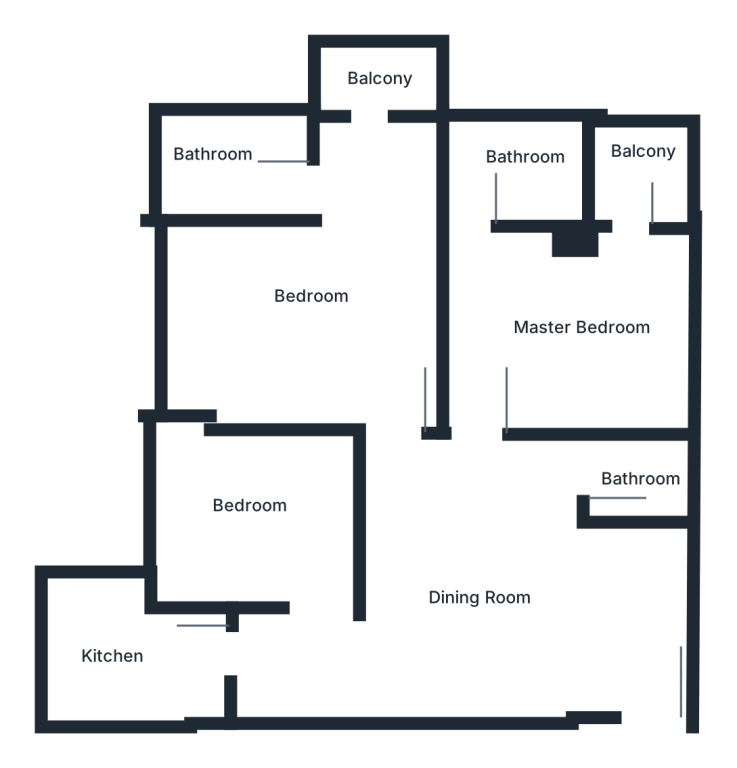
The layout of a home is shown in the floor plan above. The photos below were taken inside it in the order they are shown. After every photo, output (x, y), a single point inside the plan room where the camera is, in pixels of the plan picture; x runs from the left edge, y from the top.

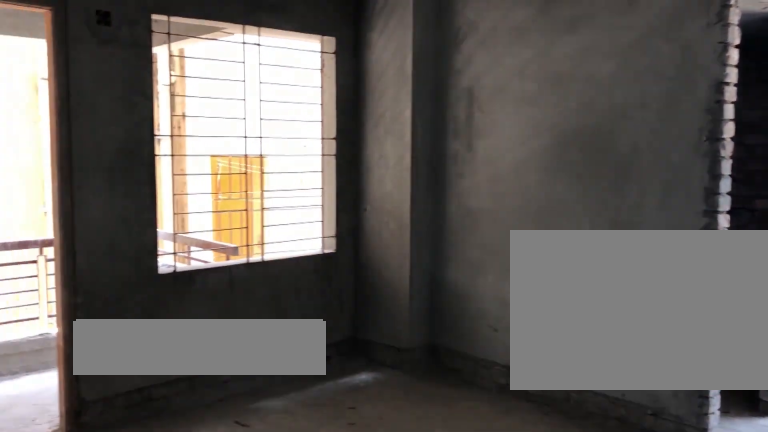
(302, 306)
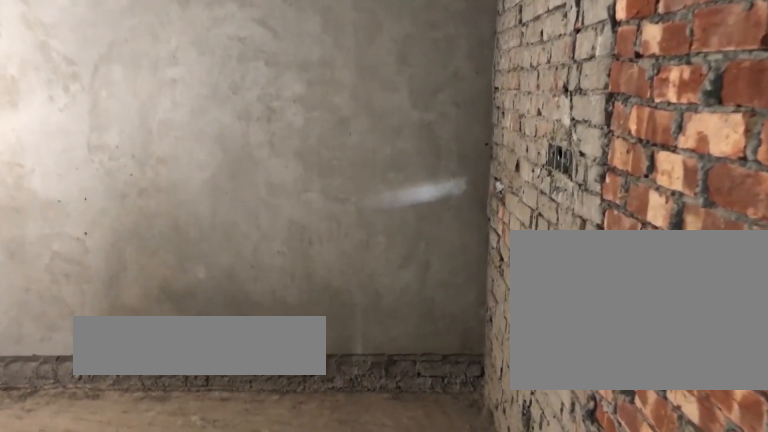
(247, 534)
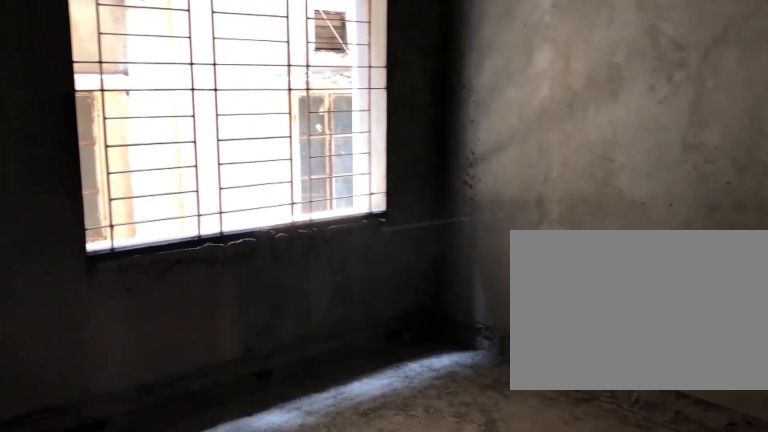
(247, 534)
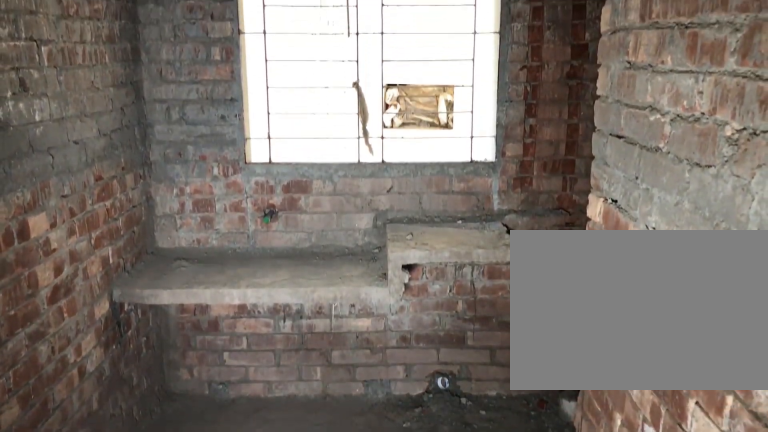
(98, 636)
